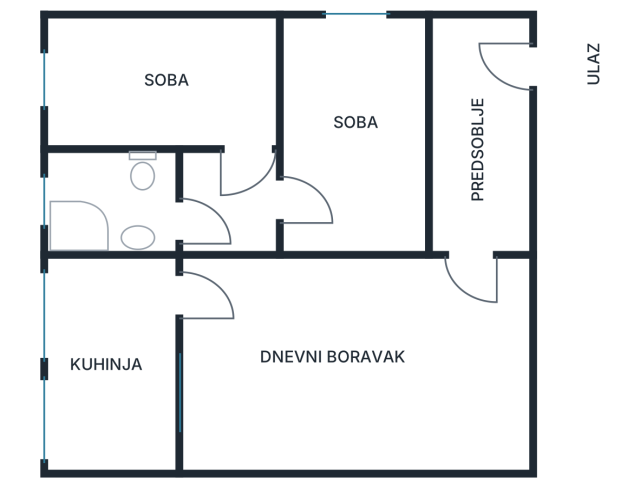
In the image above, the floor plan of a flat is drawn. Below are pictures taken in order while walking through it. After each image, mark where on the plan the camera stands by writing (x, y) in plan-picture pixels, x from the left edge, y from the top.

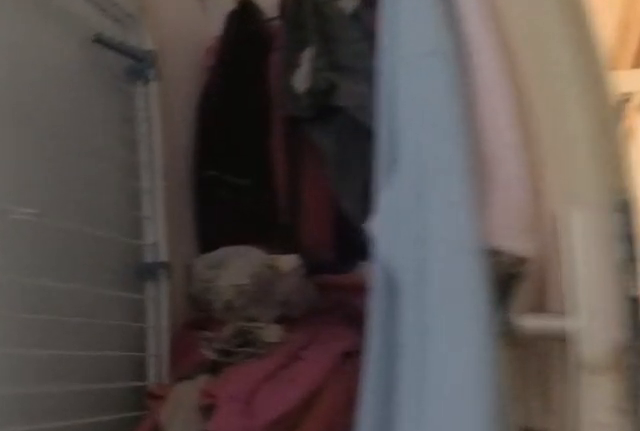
(233, 163)
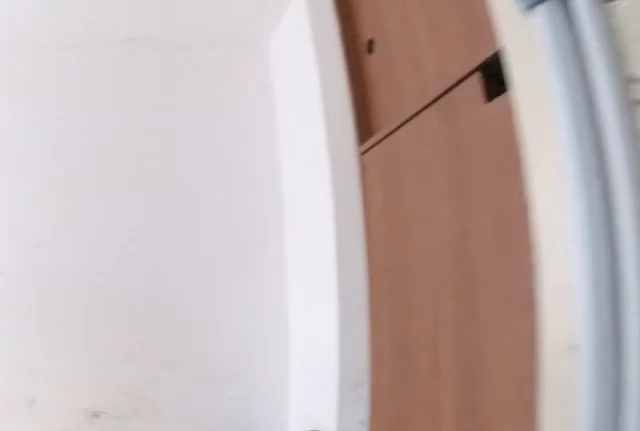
(244, 180)
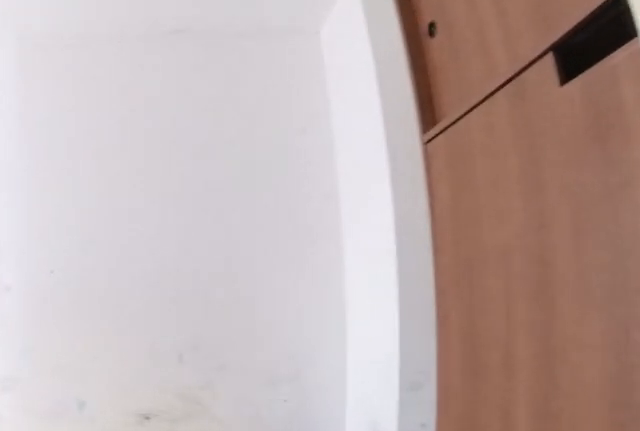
(249, 184)
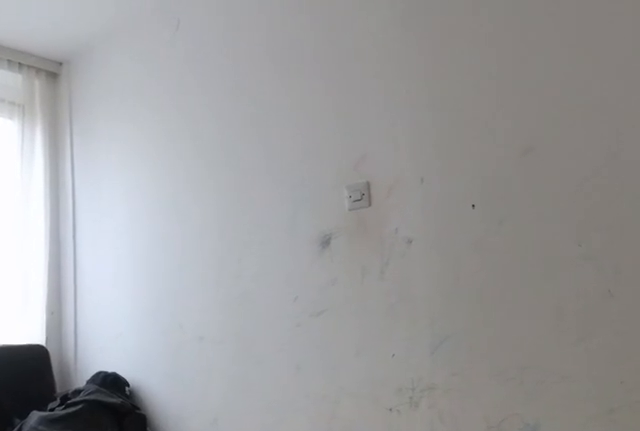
(324, 212)
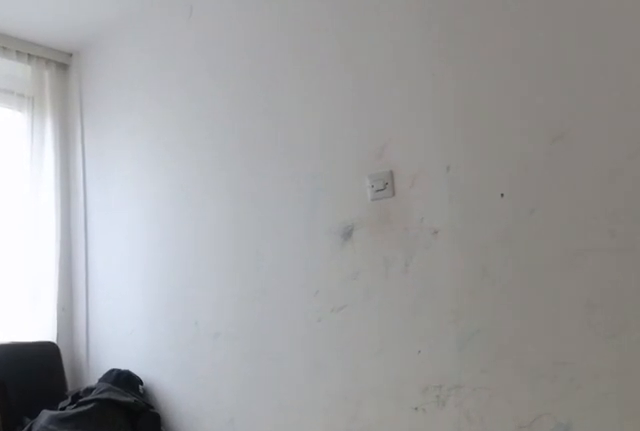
(326, 205)
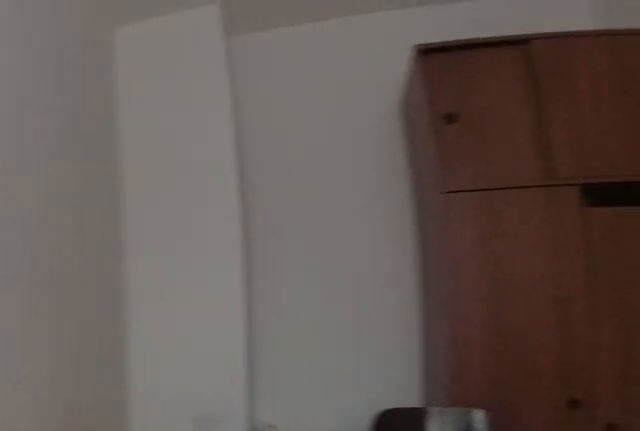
(326, 59)
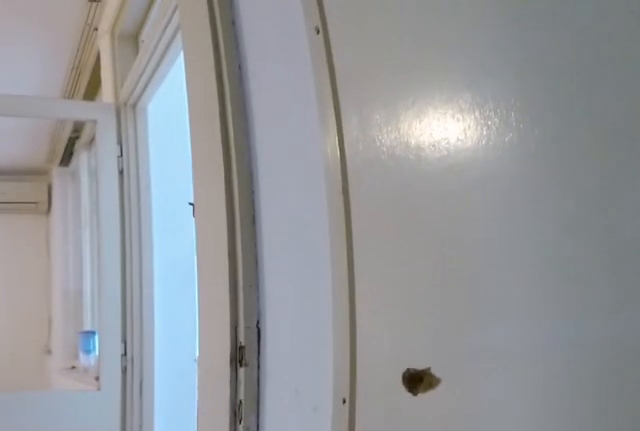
(231, 188)
